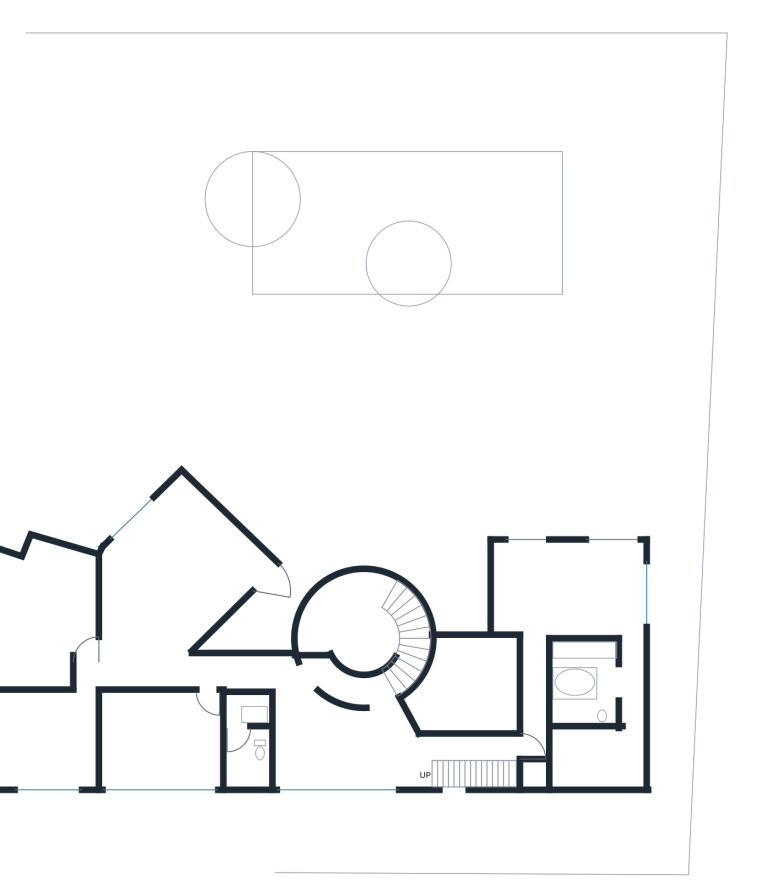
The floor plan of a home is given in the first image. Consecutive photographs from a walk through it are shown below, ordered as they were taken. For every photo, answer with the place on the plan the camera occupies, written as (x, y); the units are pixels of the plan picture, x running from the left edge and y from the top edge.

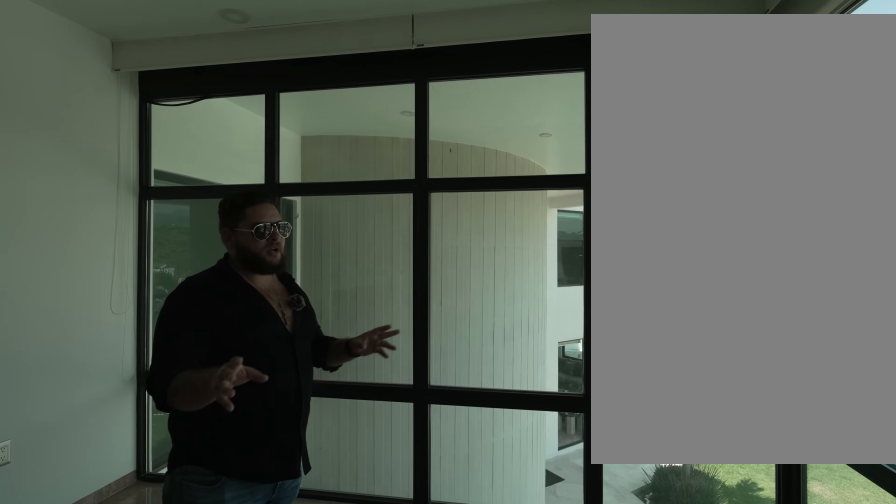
(556, 560)
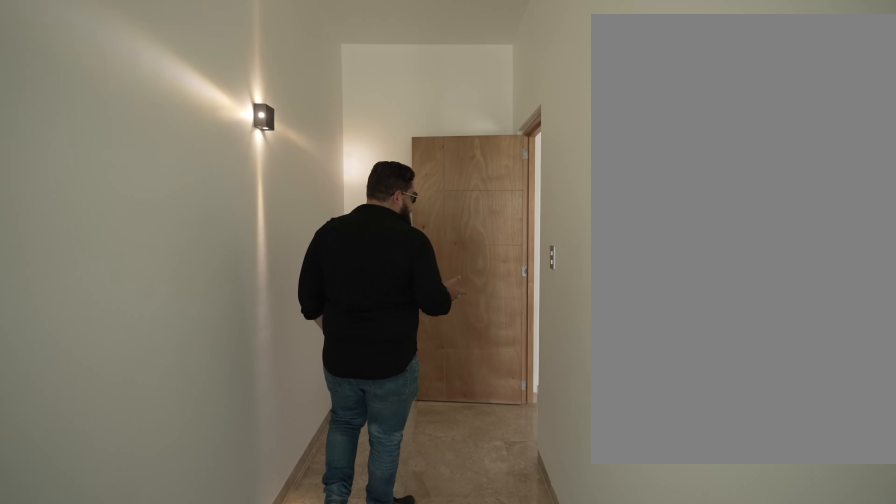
(529, 641)
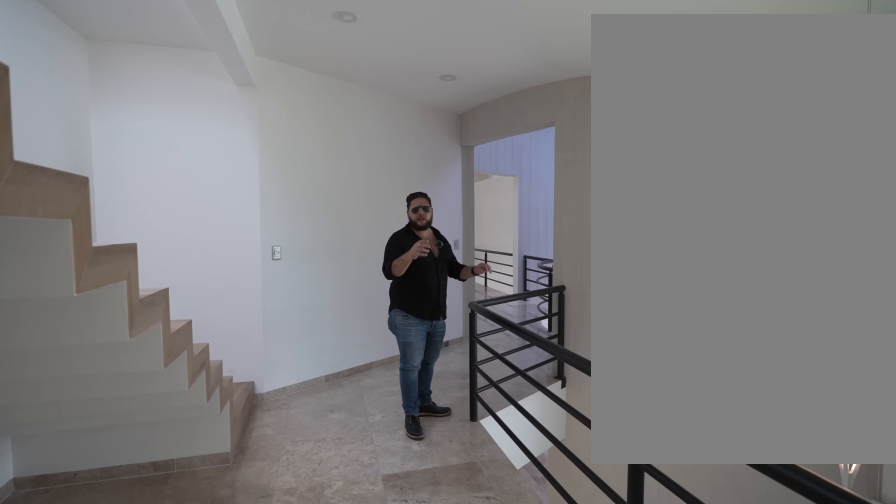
(491, 744)
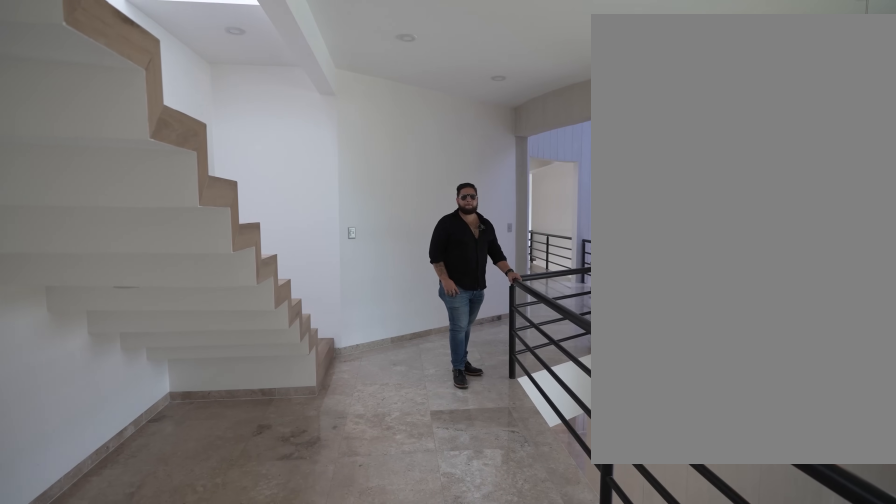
(491, 744)
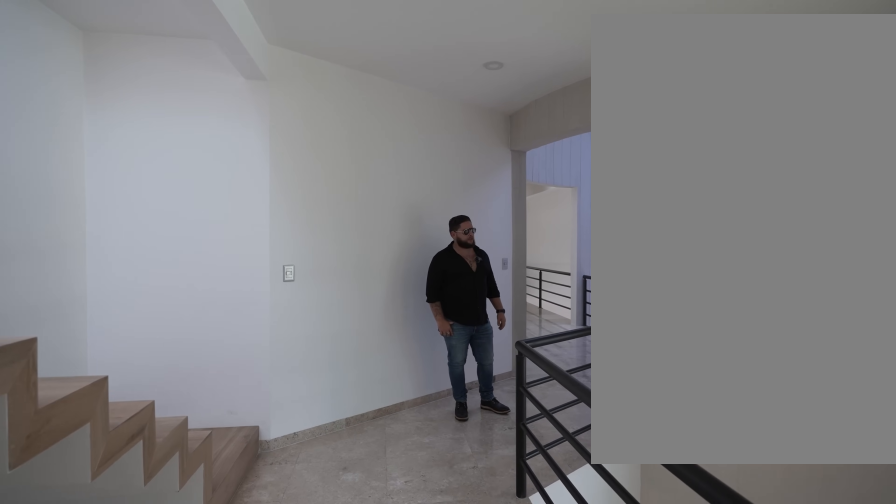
(491, 744)
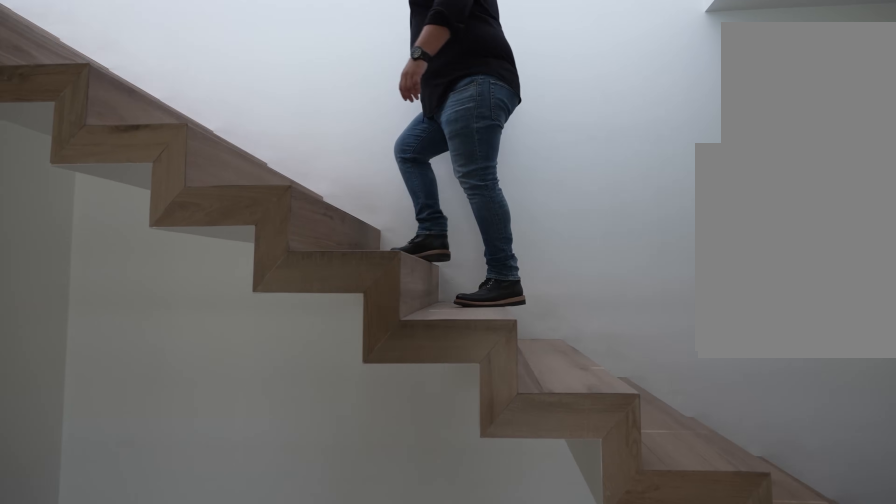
(466, 745)
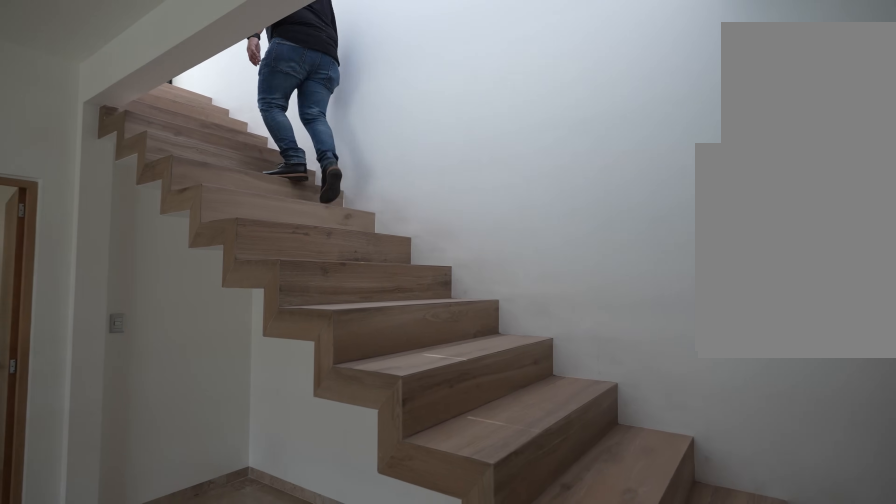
(433, 751)
